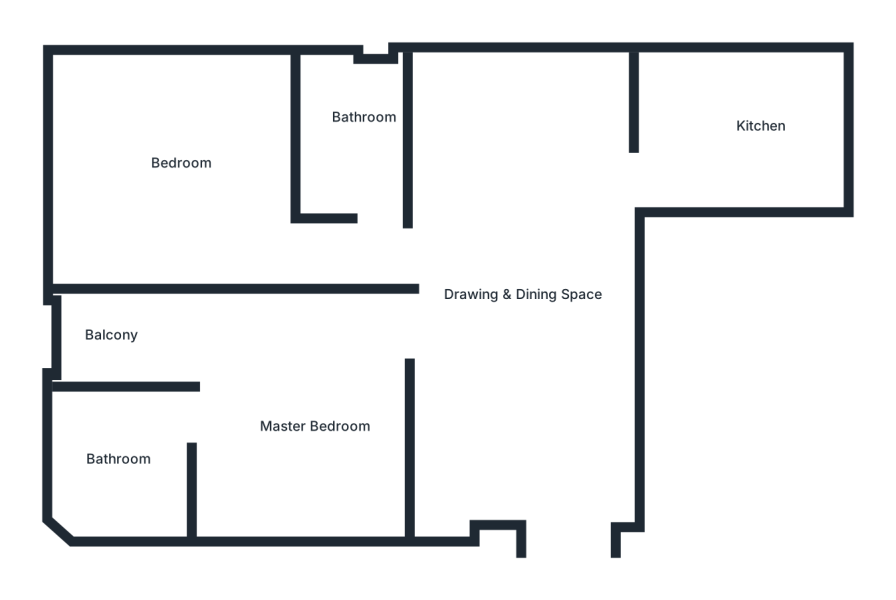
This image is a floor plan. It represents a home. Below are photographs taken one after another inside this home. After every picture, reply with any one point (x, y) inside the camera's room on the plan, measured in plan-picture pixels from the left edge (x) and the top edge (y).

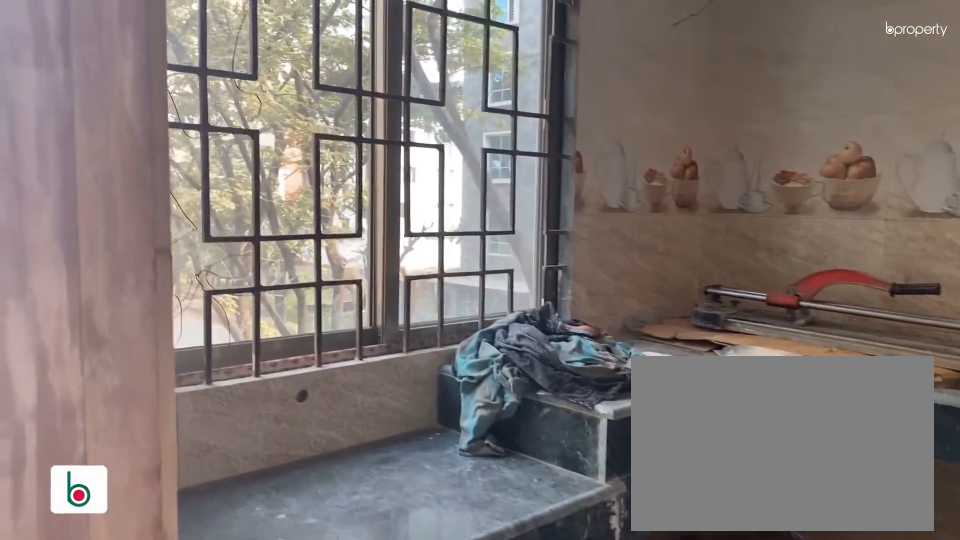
(754, 126)
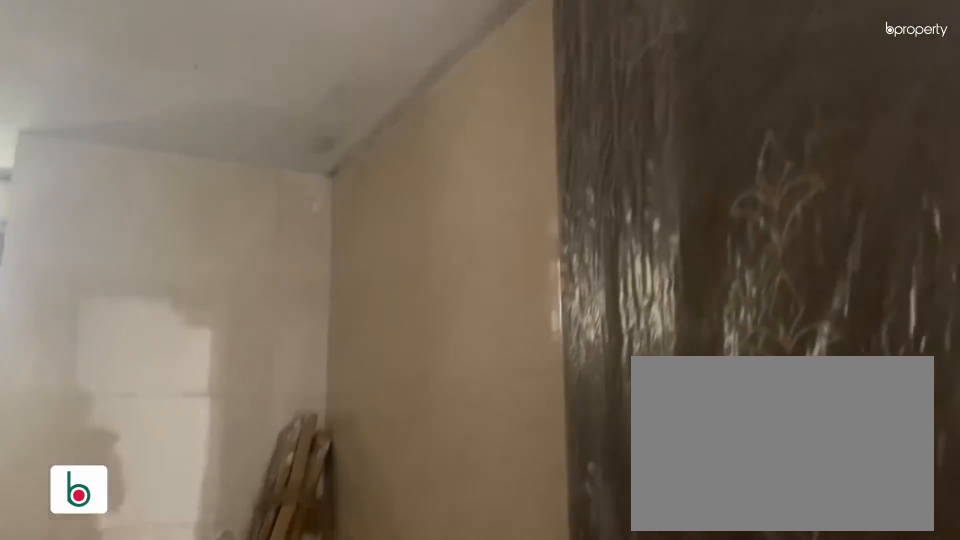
(356, 141)
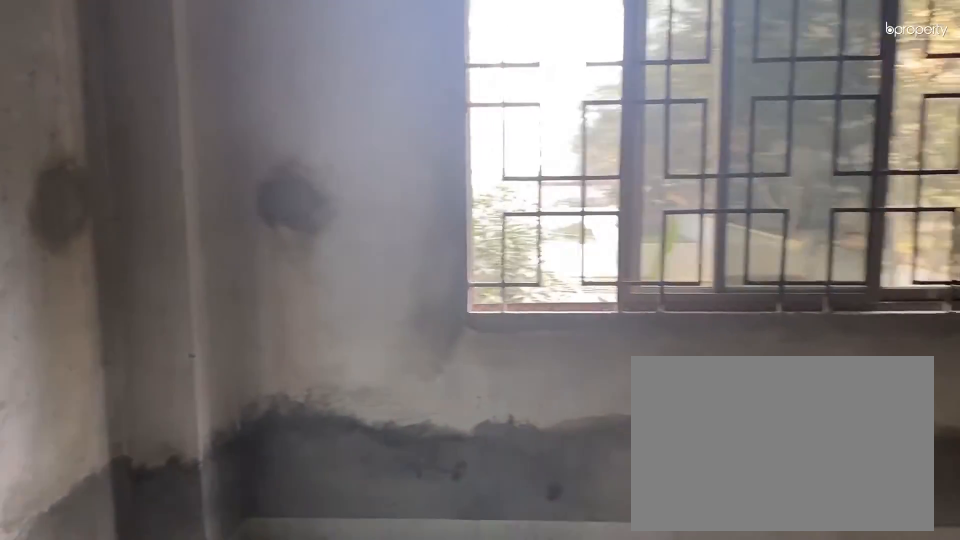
(169, 168)
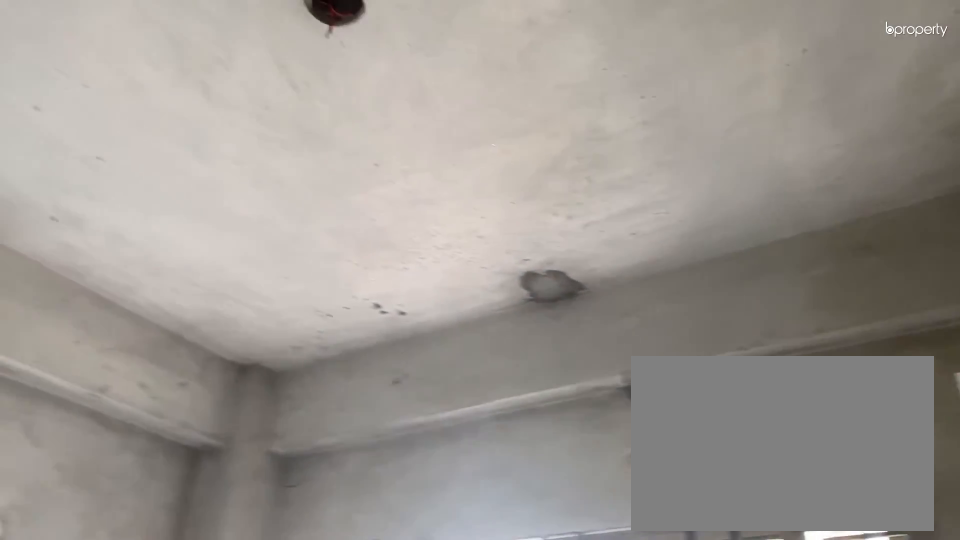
(168, 168)
